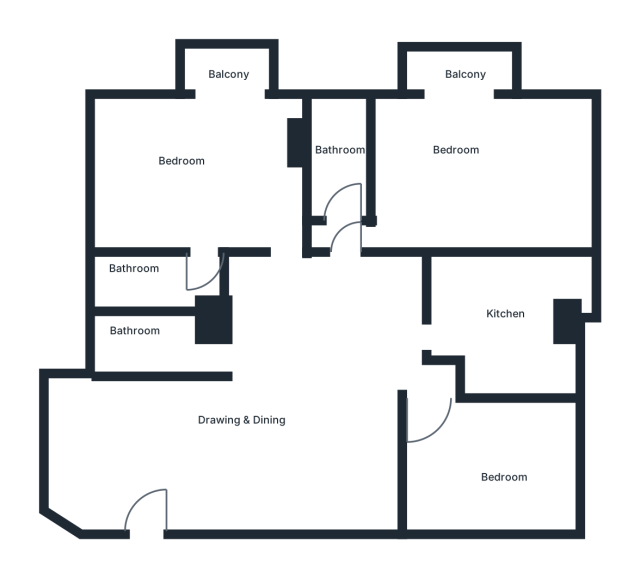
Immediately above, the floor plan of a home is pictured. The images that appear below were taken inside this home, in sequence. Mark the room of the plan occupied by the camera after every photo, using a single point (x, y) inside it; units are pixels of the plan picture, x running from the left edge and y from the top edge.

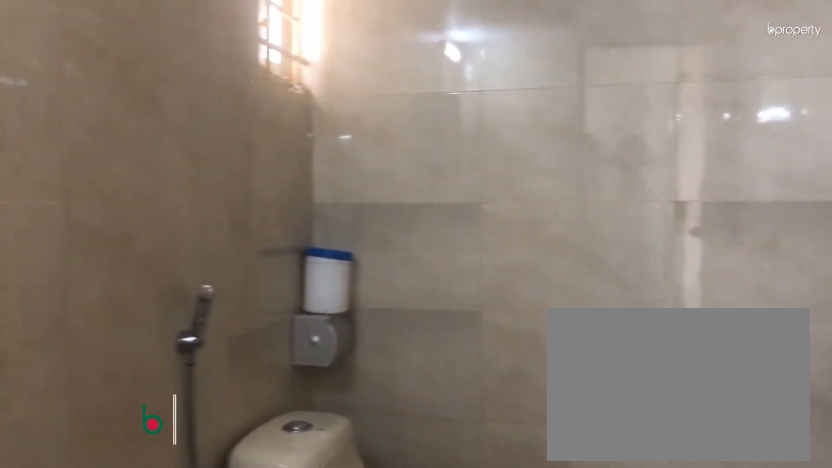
(341, 156)
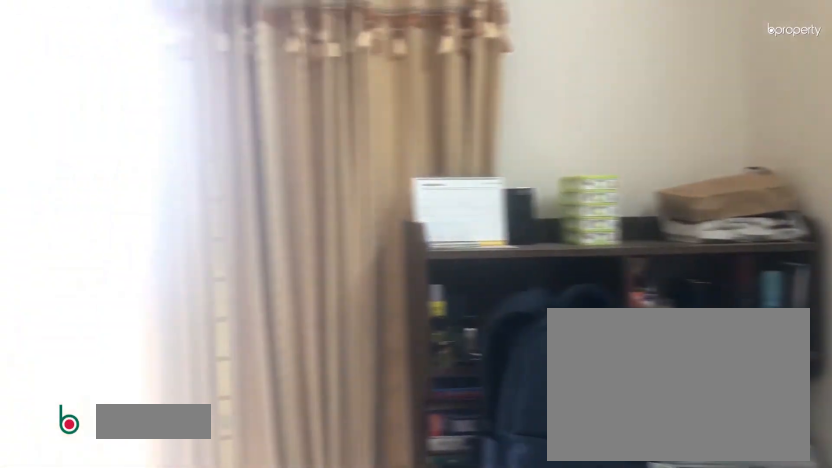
(495, 451)
